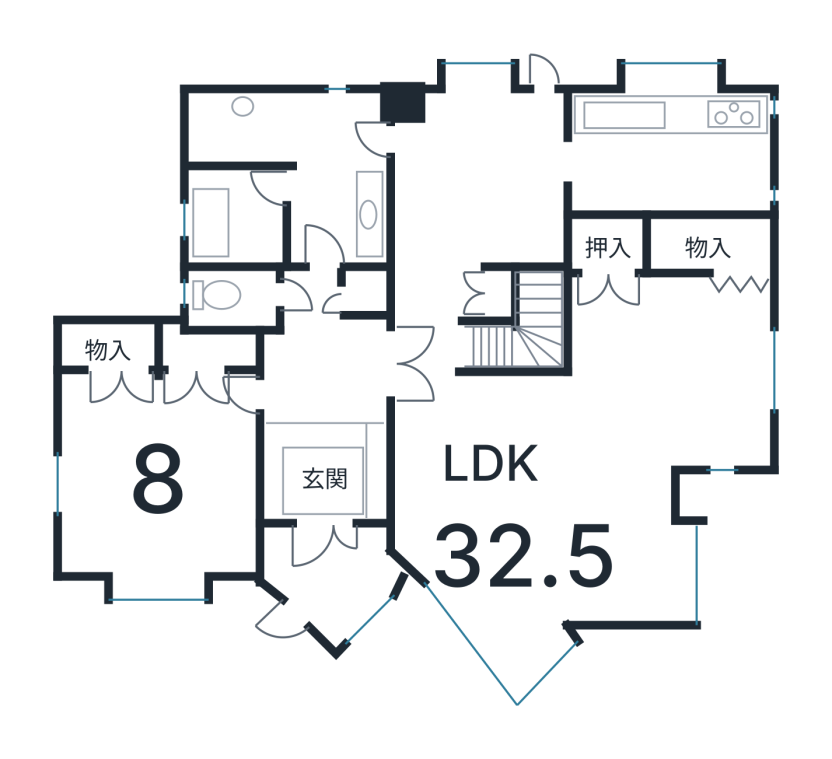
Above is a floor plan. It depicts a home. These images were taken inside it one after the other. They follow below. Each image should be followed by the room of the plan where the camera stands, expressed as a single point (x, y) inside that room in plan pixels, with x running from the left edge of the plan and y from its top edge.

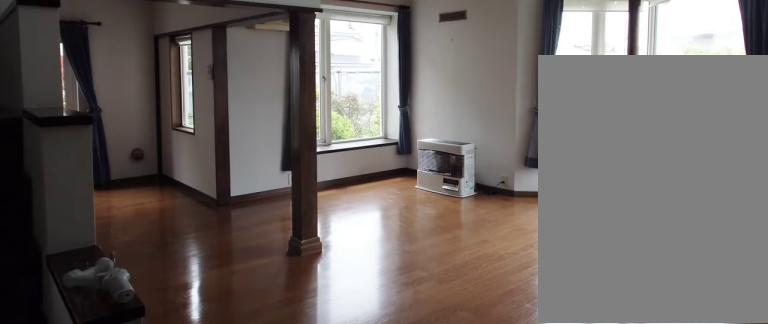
(548, 481)
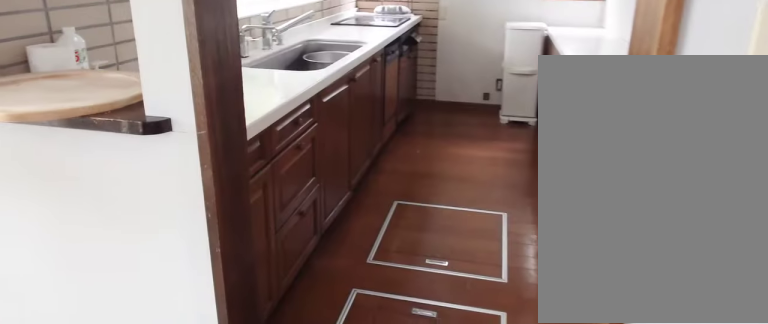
(585, 138)
